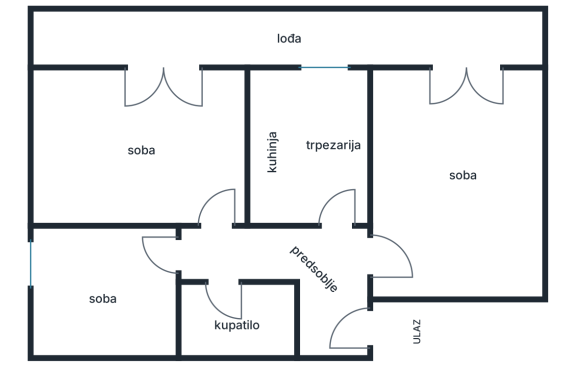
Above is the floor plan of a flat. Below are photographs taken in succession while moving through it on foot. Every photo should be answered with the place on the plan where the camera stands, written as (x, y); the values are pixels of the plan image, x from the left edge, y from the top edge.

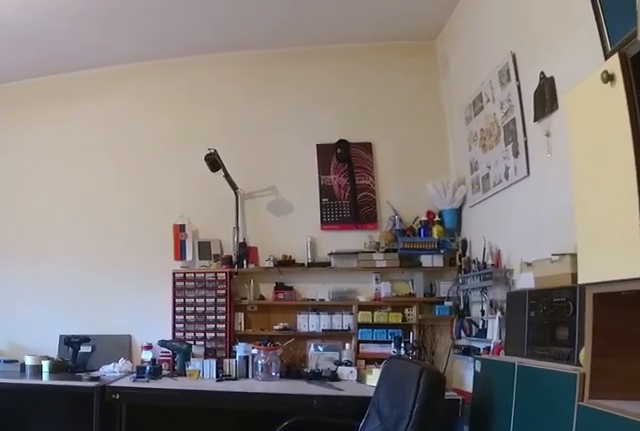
(370, 256)
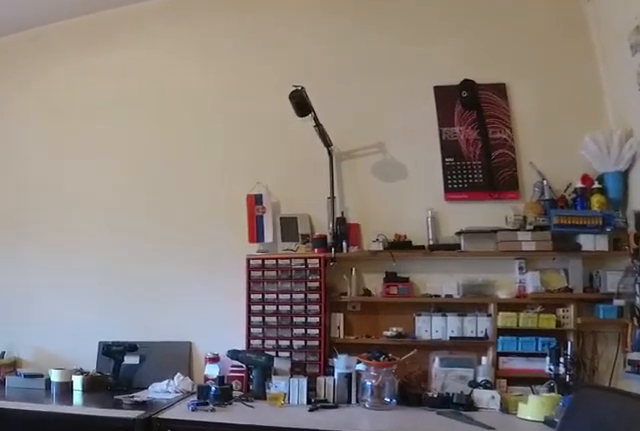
(401, 238)
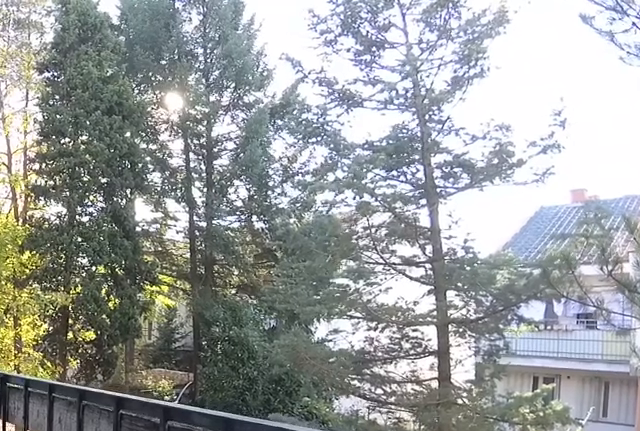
(481, 43)
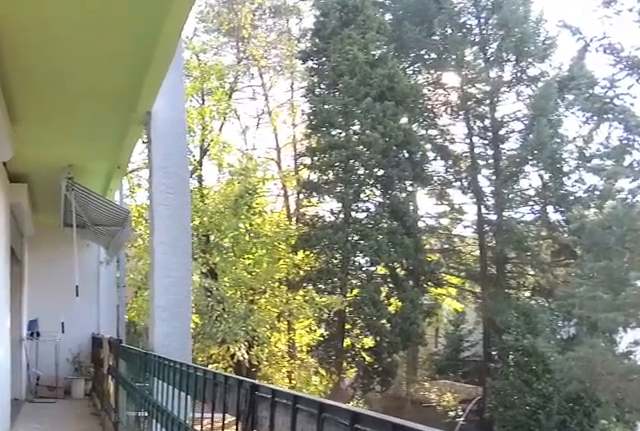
(481, 41)
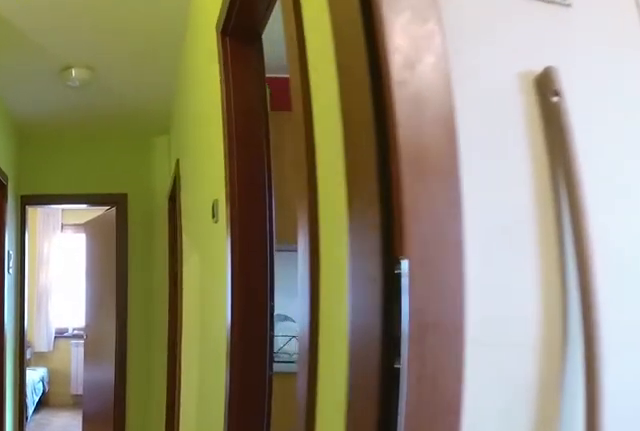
(424, 227)
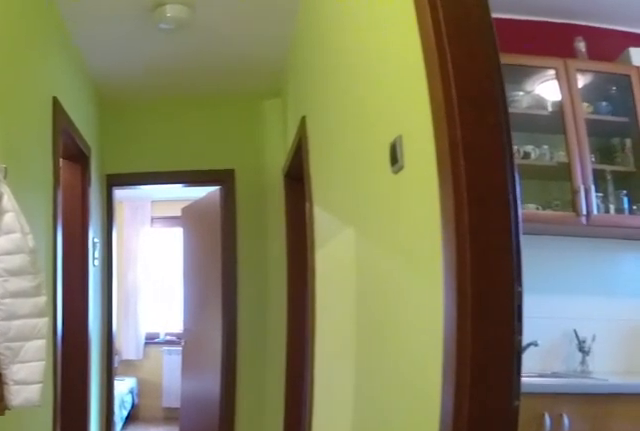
(361, 247)
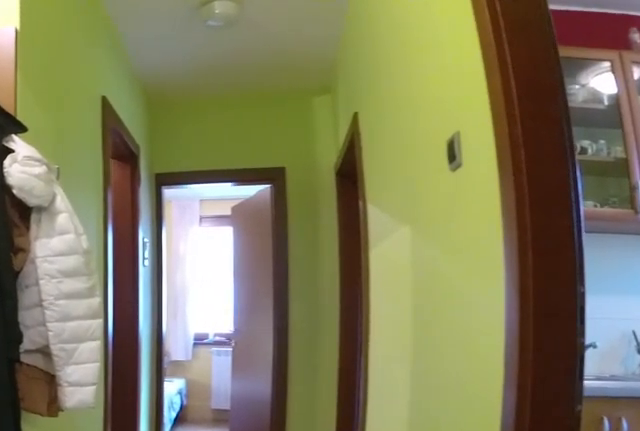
(359, 249)
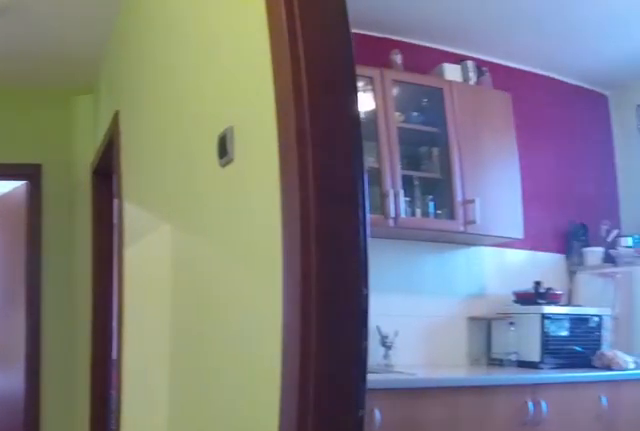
(367, 254)
